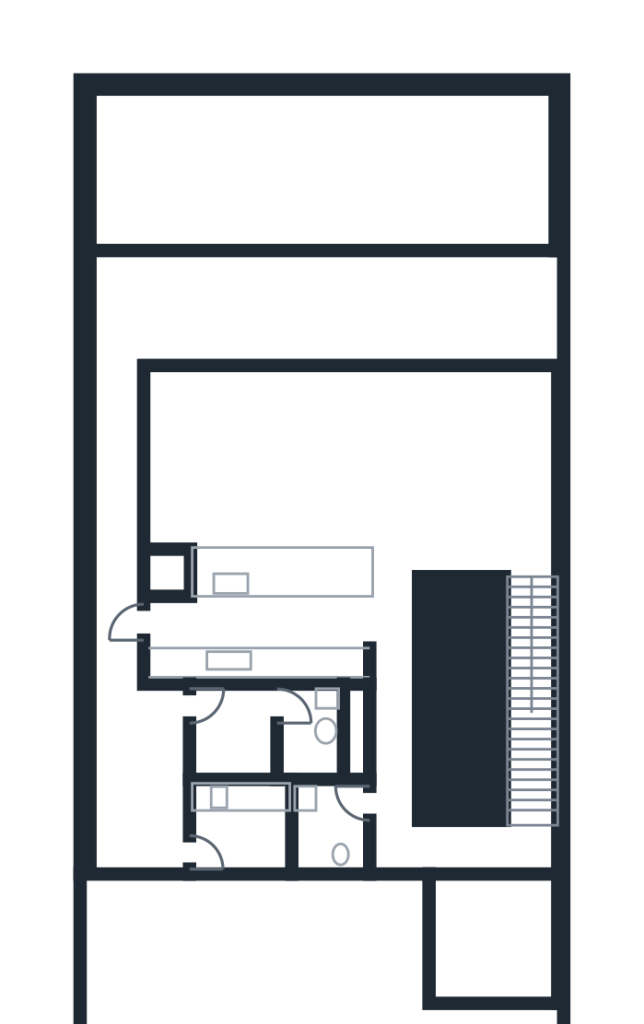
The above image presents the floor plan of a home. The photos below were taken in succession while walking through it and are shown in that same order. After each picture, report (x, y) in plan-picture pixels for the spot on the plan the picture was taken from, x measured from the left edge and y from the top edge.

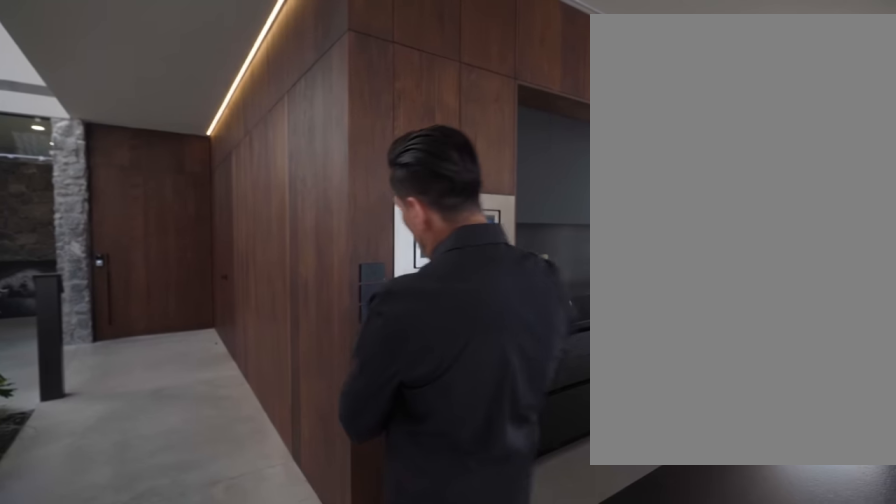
(398, 611)
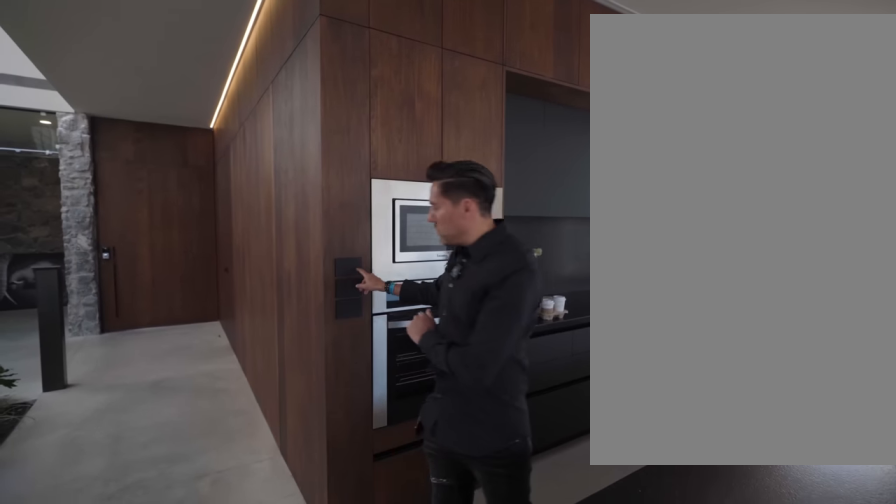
(398, 611)
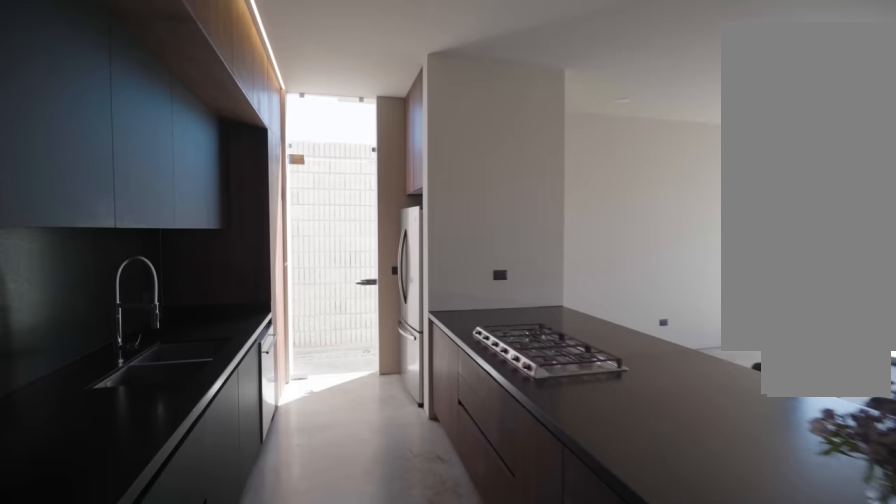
(392, 603)
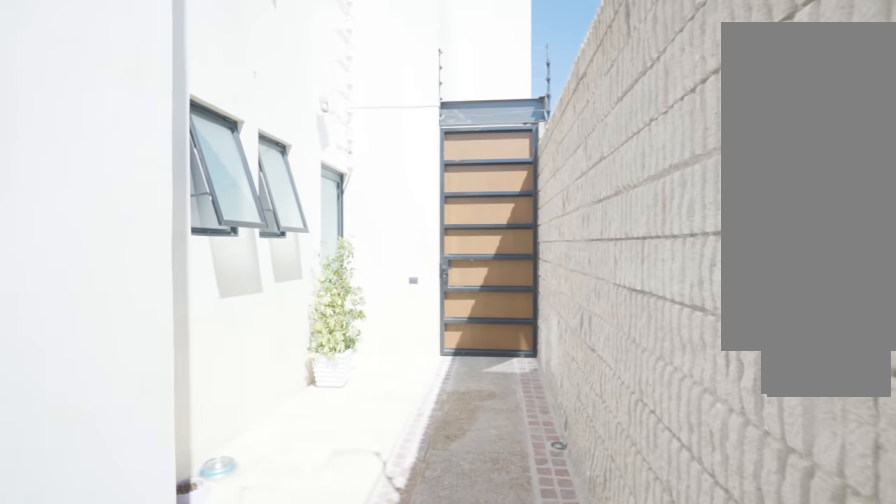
(118, 618)
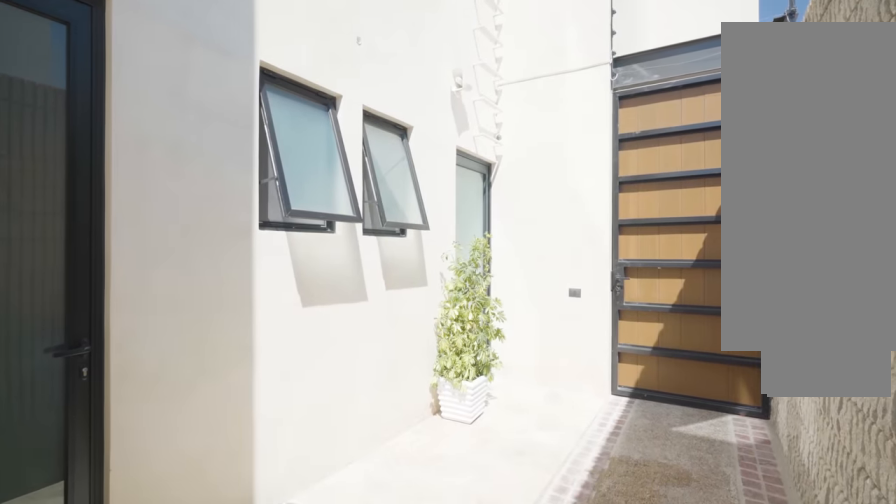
(100, 683)
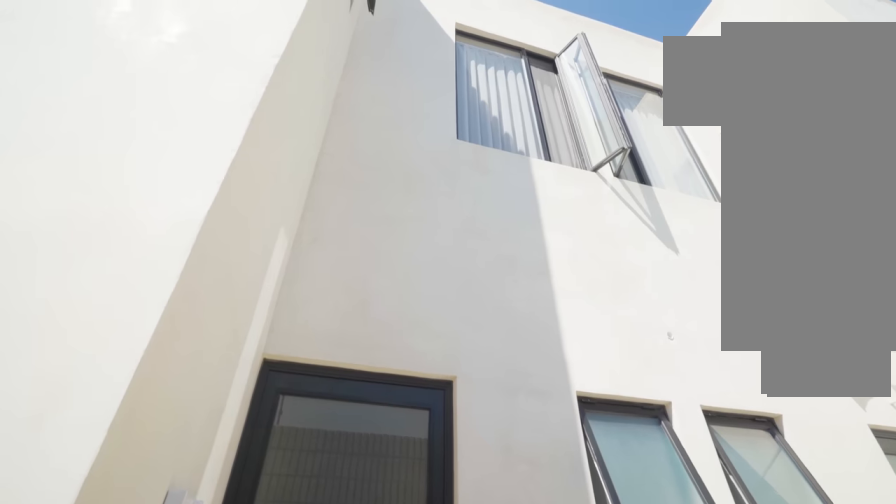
(118, 743)
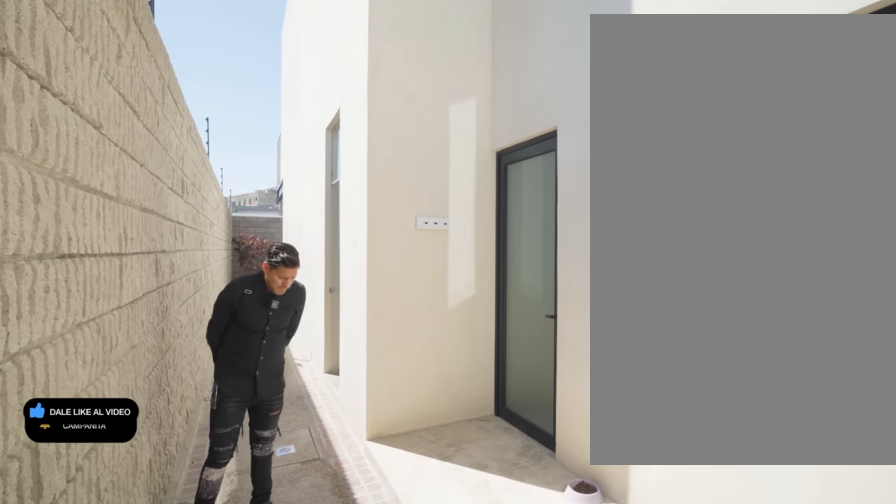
(143, 830)
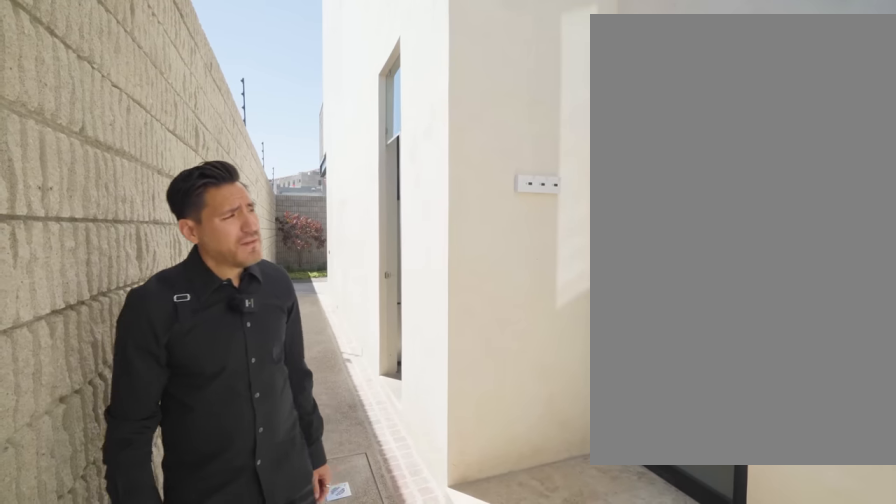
(113, 782)
